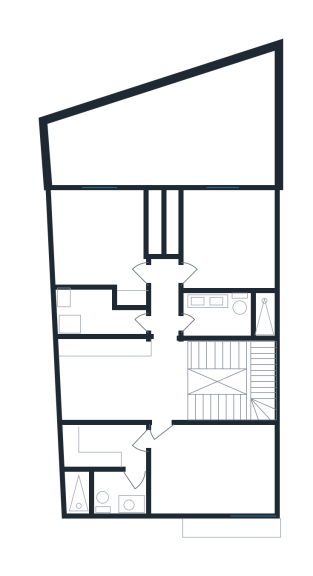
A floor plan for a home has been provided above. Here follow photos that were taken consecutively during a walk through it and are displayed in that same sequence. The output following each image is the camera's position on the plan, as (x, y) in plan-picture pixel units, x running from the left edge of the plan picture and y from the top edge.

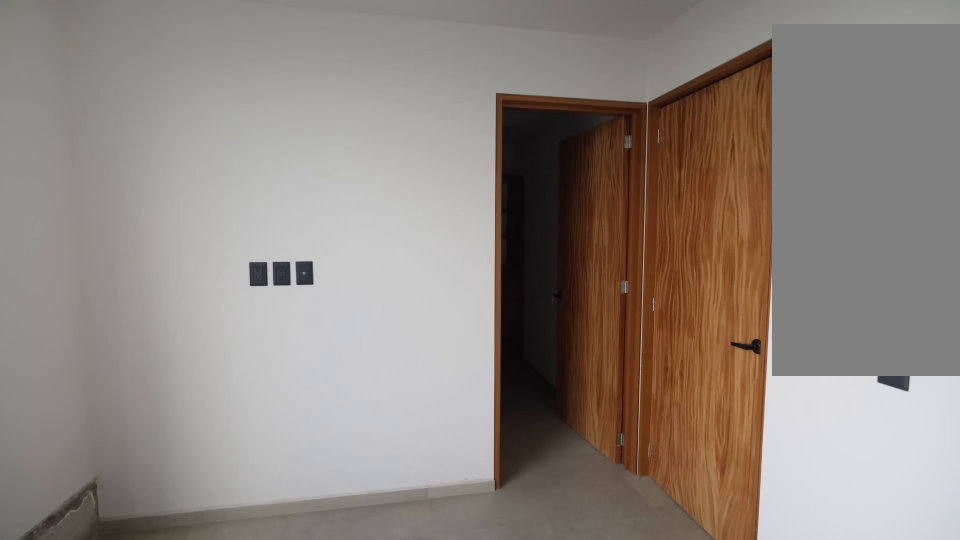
(202, 489)
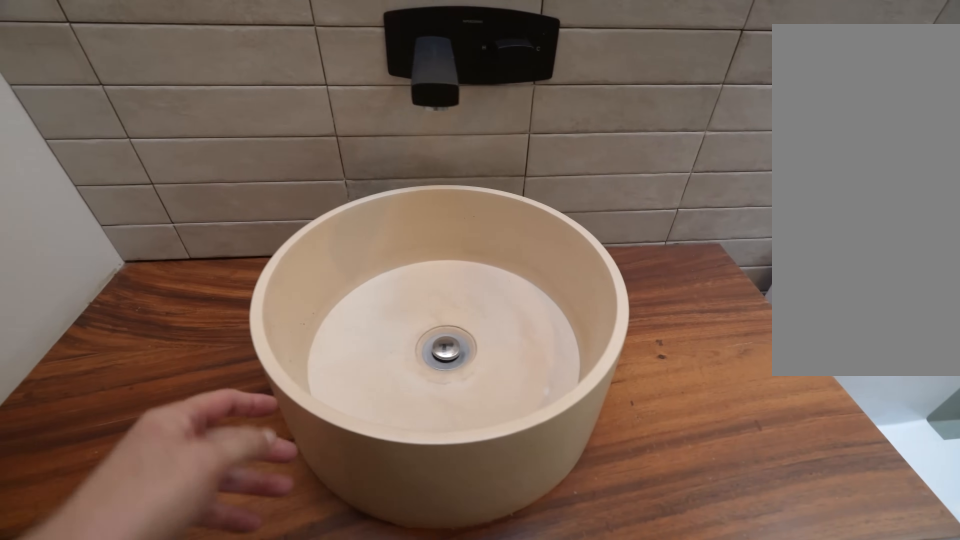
(133, 483)
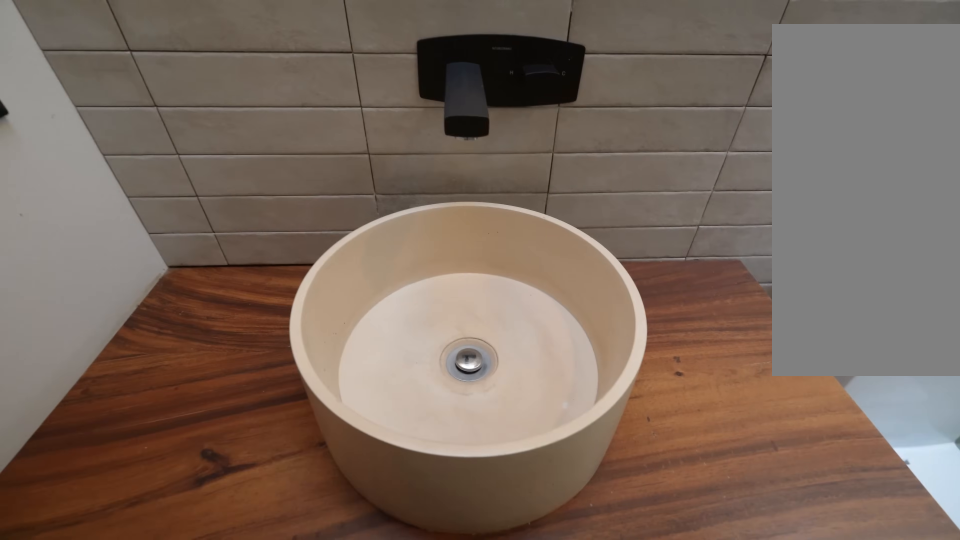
(134, 483)
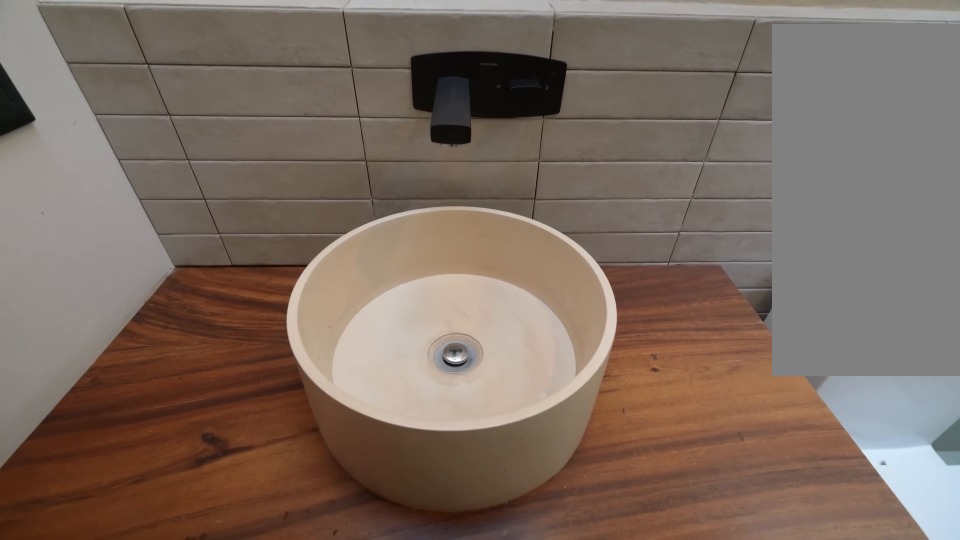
(134, 483)
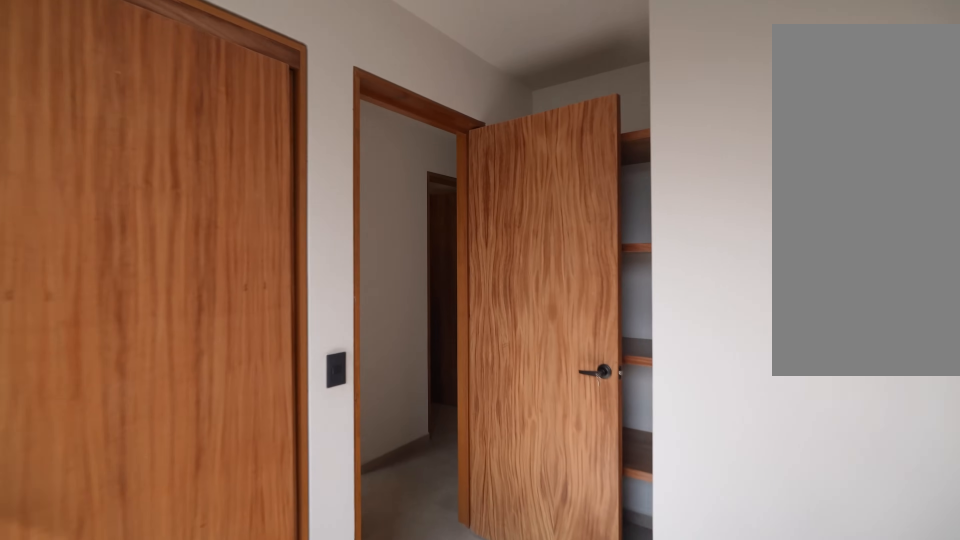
(71, 241)
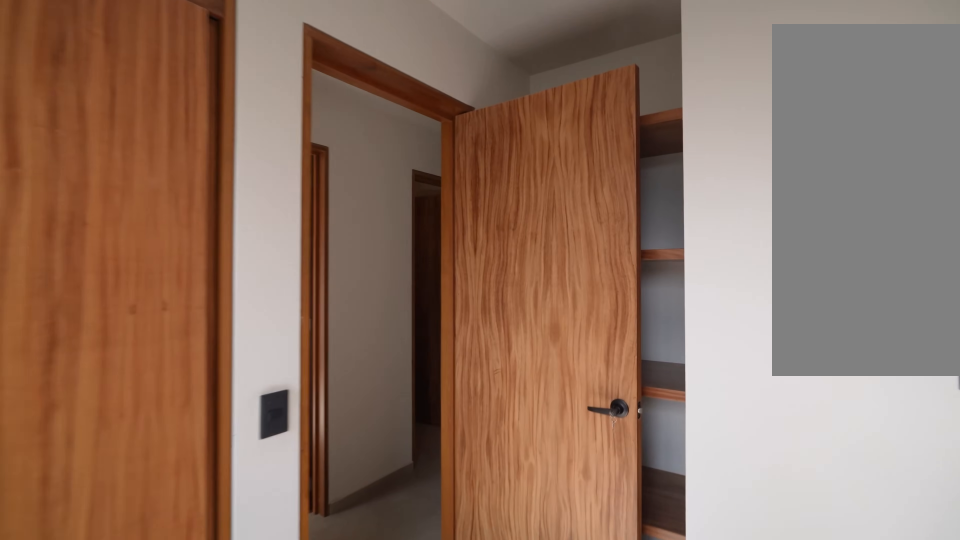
(84, 243)
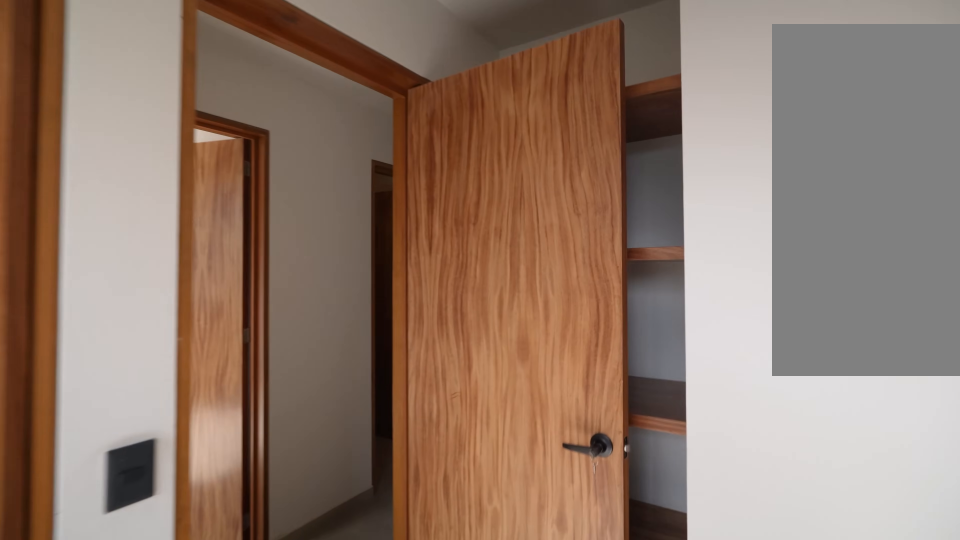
(98, 244)
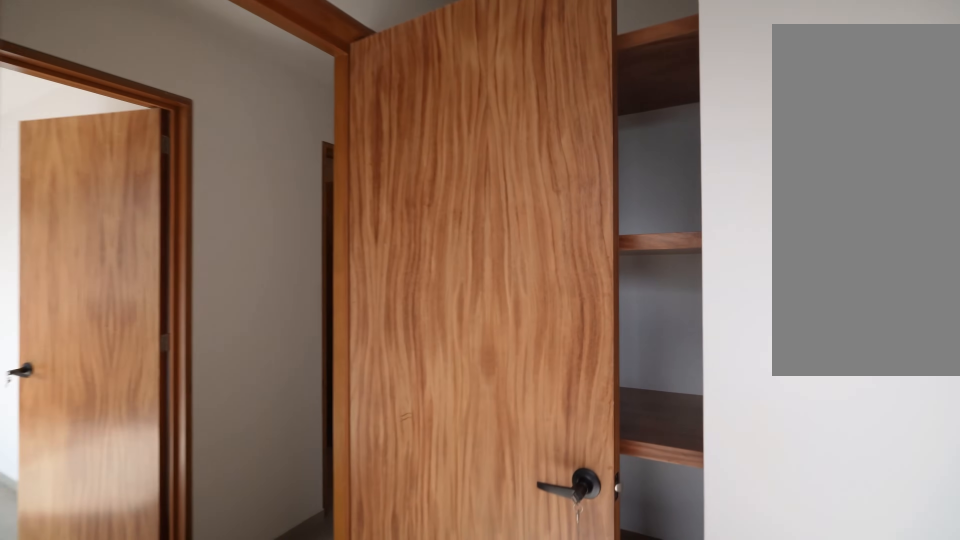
(105, 249)
